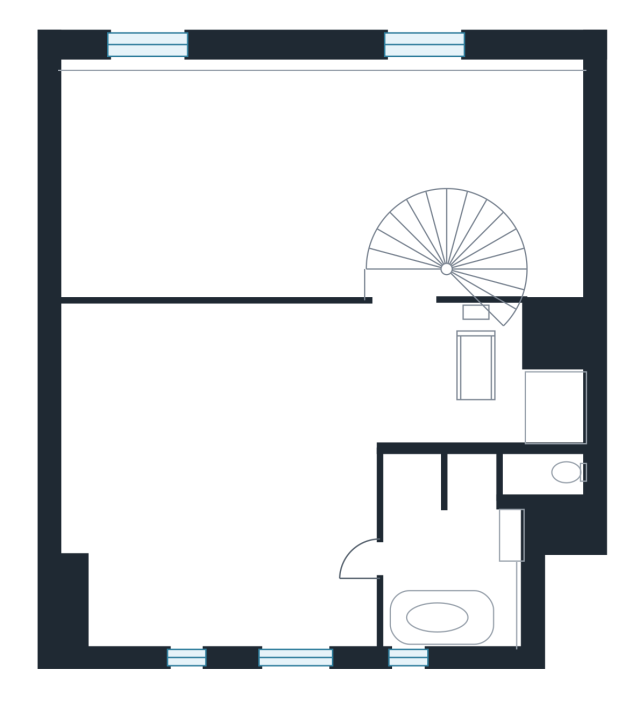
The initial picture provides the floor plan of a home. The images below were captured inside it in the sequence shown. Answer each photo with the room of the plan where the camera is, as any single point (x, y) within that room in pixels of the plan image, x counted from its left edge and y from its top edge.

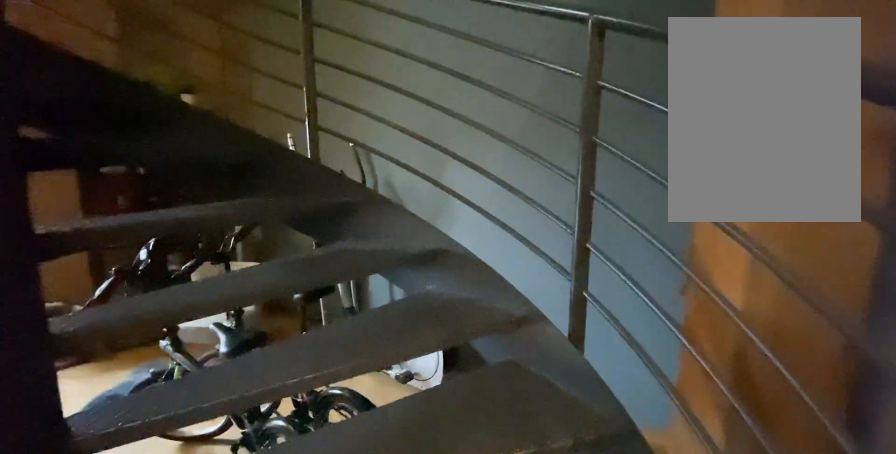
(443, 263)
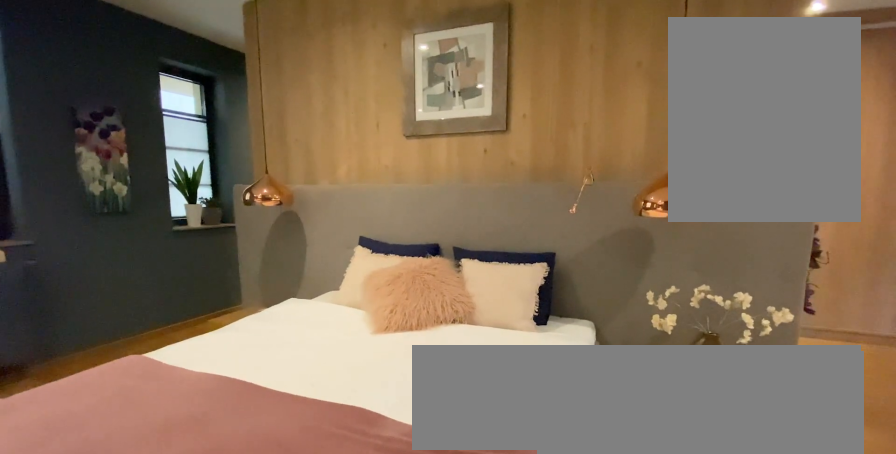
(266, 491)
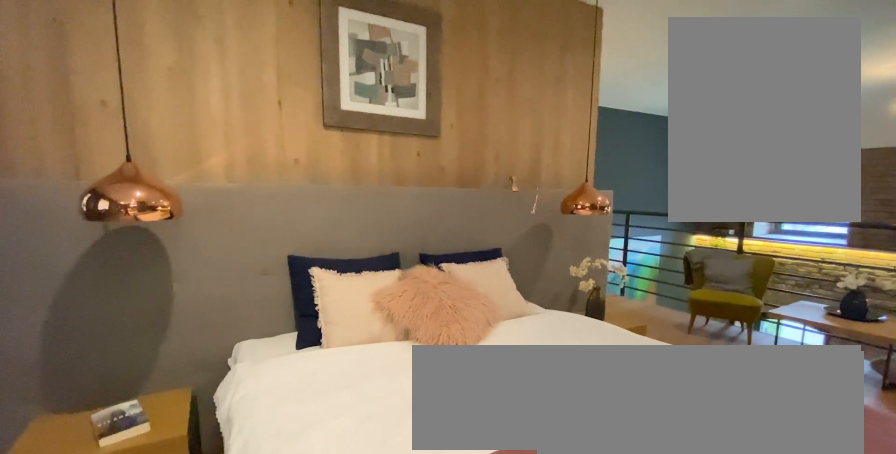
(266, 491)
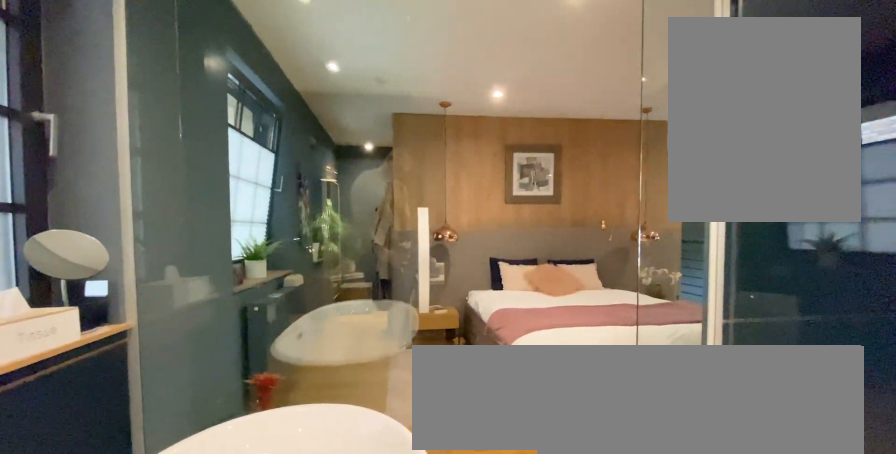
(441, 531)
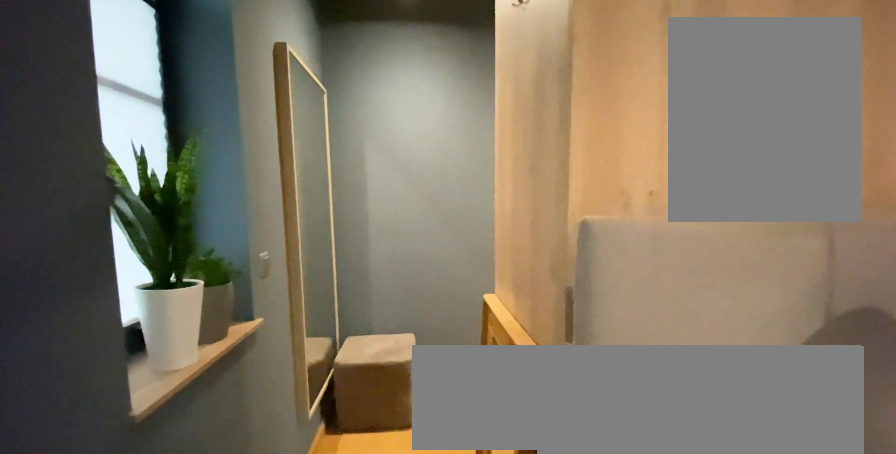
(266, 491)
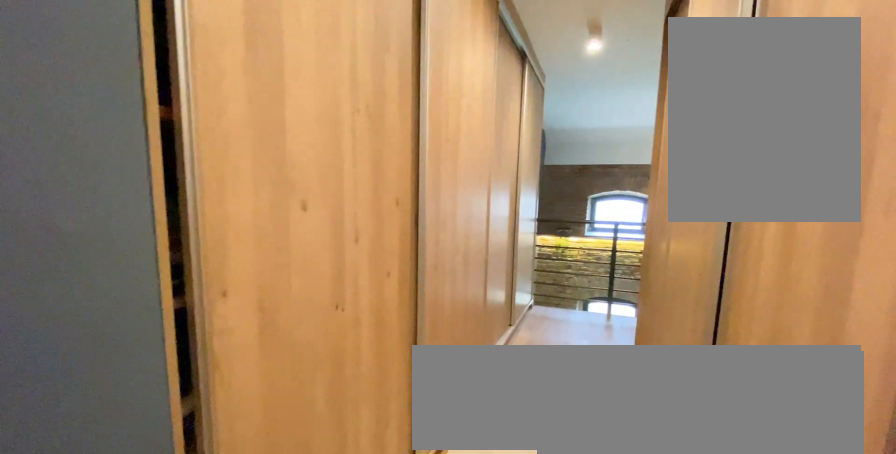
(266, 491)
